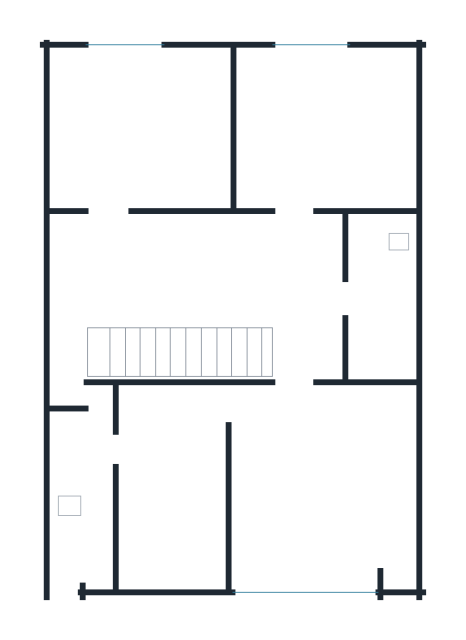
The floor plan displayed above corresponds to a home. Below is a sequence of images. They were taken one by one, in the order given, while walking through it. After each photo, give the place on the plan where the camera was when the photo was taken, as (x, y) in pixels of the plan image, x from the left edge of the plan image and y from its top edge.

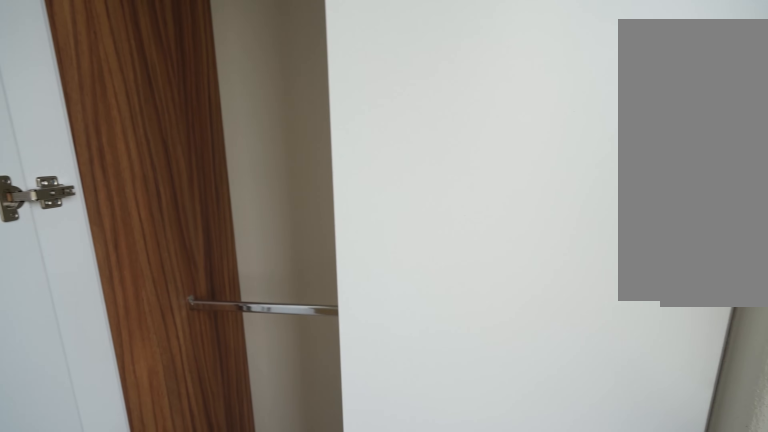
(279, 95)
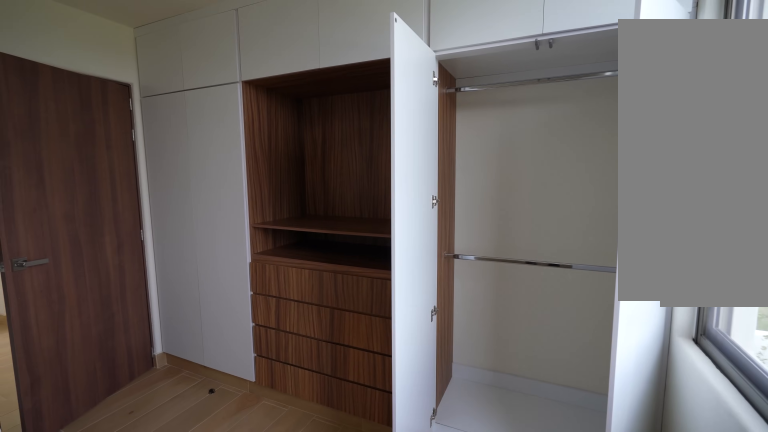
(376, 81)
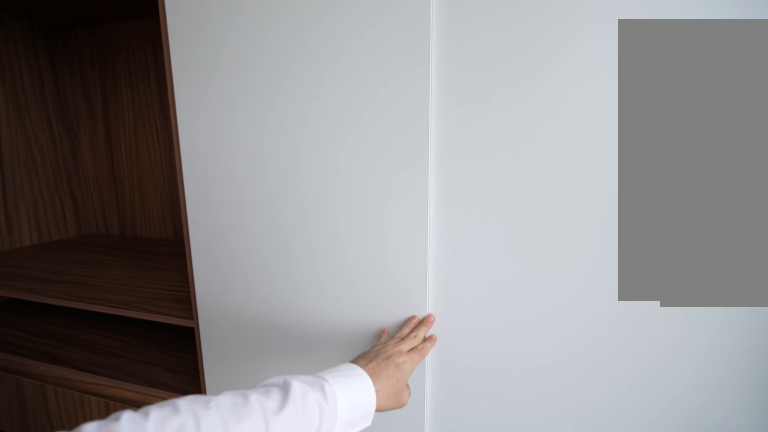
(367, 84)
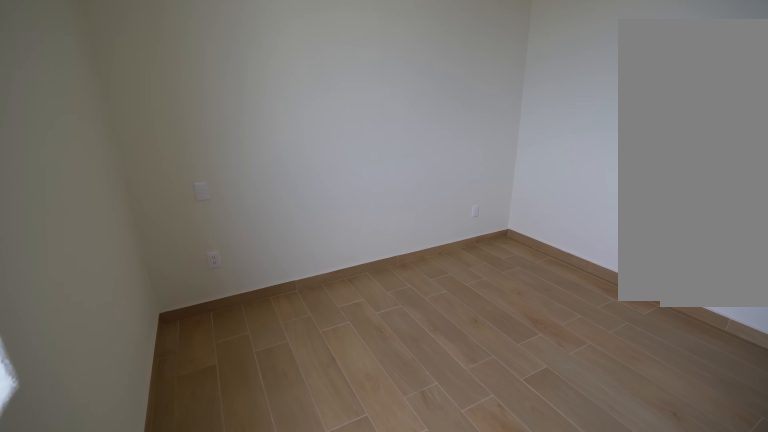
(283, 66)
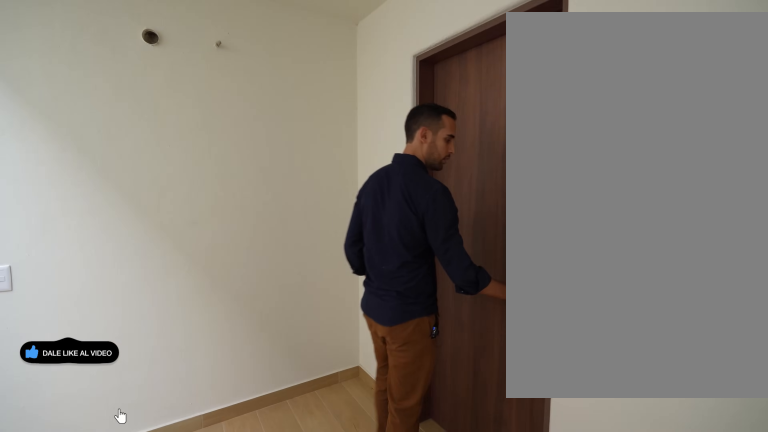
(126, 233)
